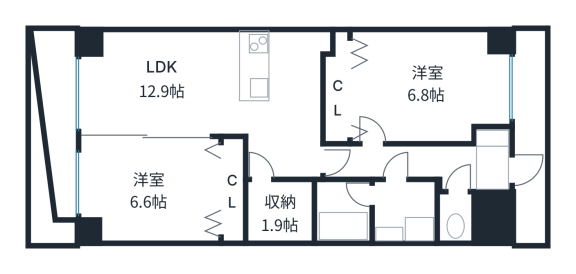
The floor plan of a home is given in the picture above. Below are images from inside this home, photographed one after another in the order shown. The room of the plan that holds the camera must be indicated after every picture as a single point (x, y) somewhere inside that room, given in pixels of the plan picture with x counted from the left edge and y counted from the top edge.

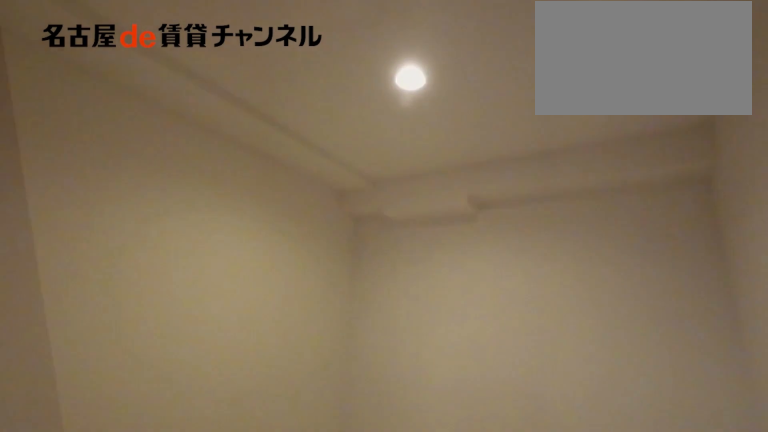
(279, 211)
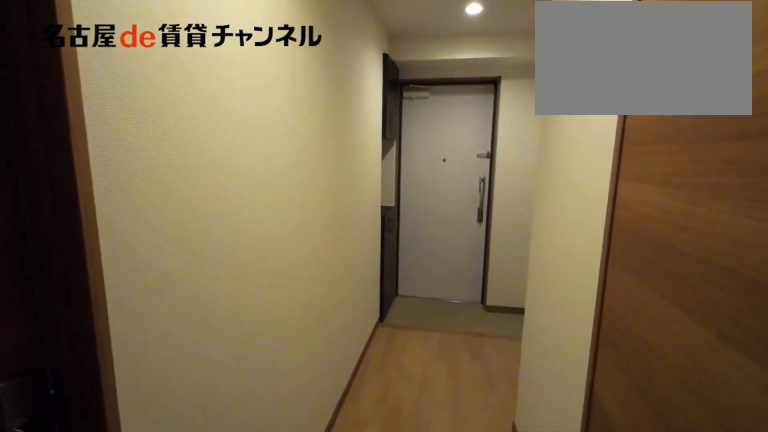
(404, 163)
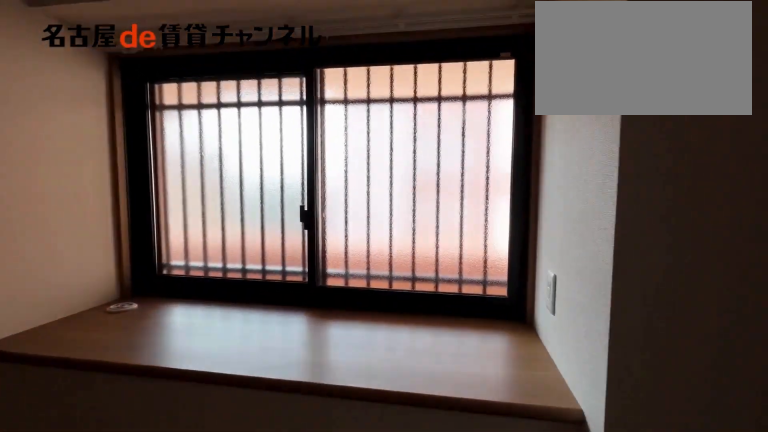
(426, 85)
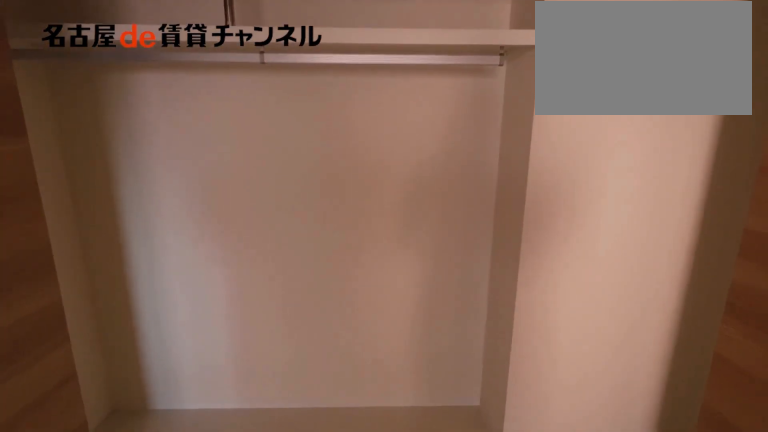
(337, 91)
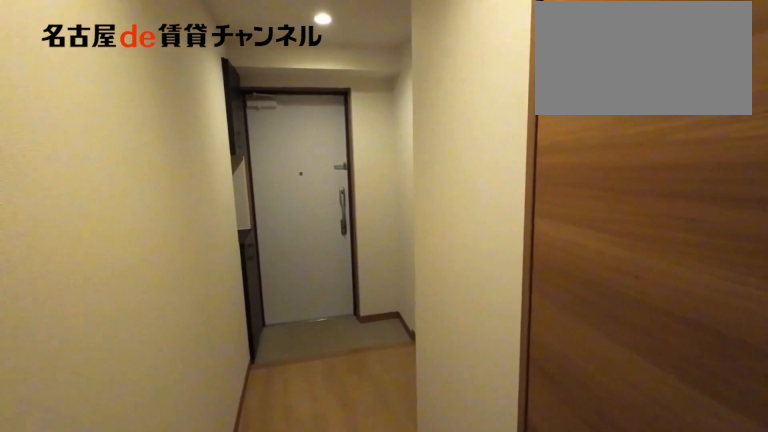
(424, 164)
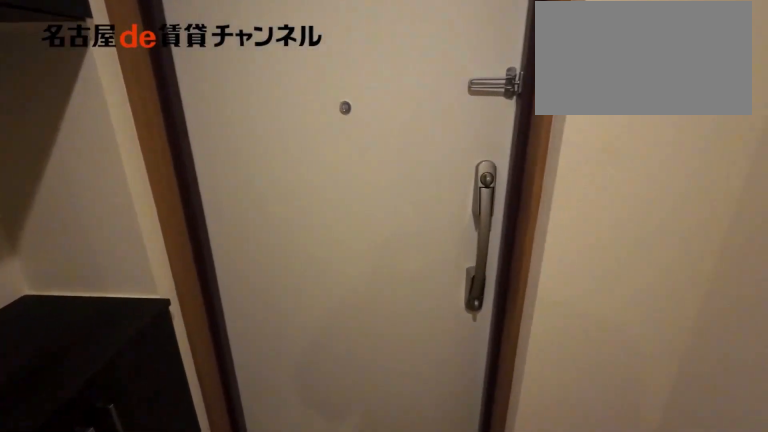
(424, 164)
